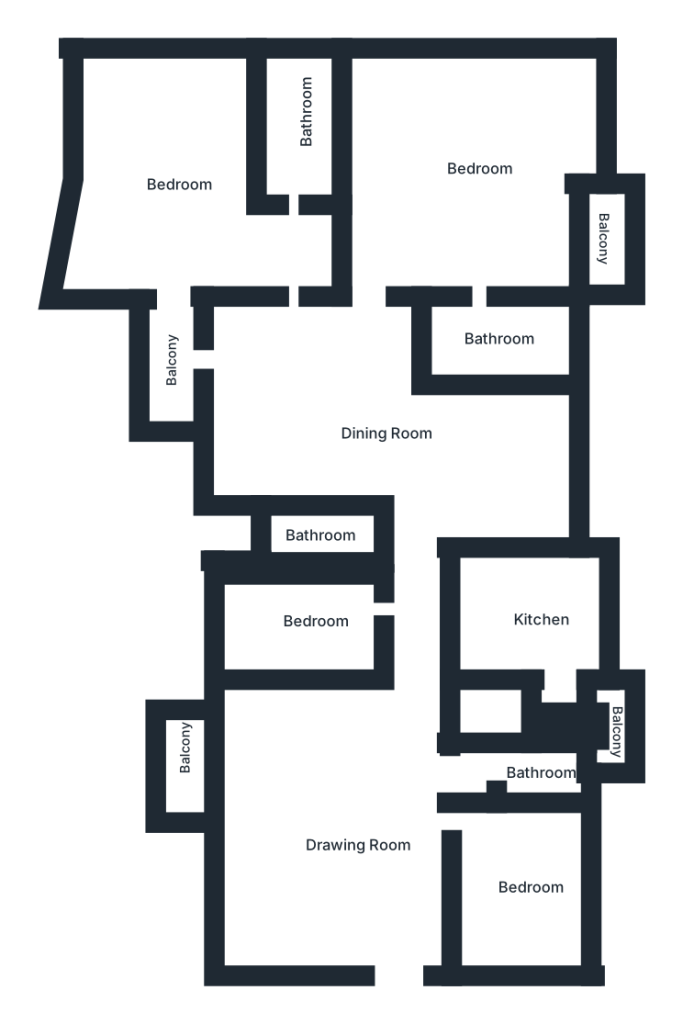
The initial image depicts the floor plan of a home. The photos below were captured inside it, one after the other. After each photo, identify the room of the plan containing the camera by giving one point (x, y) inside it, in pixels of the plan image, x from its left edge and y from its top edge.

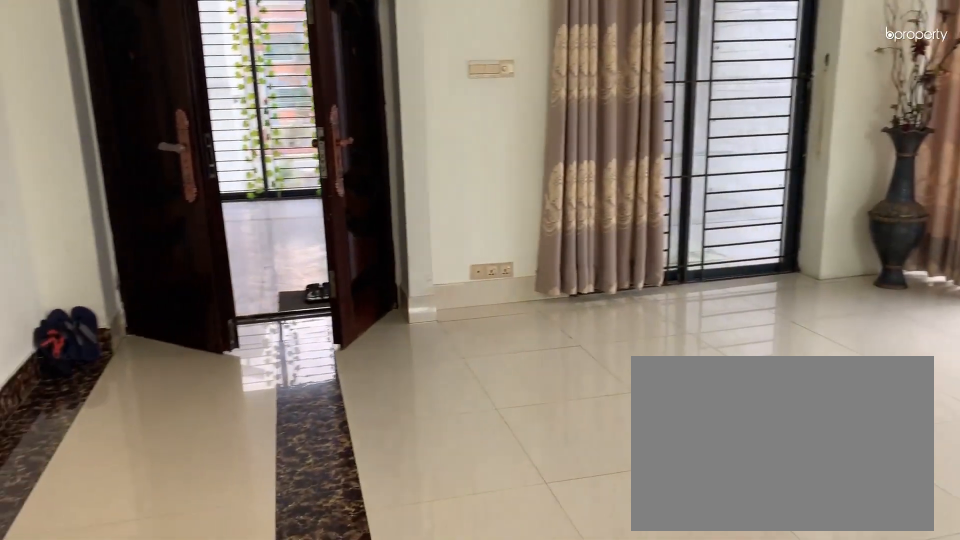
(362, 845)
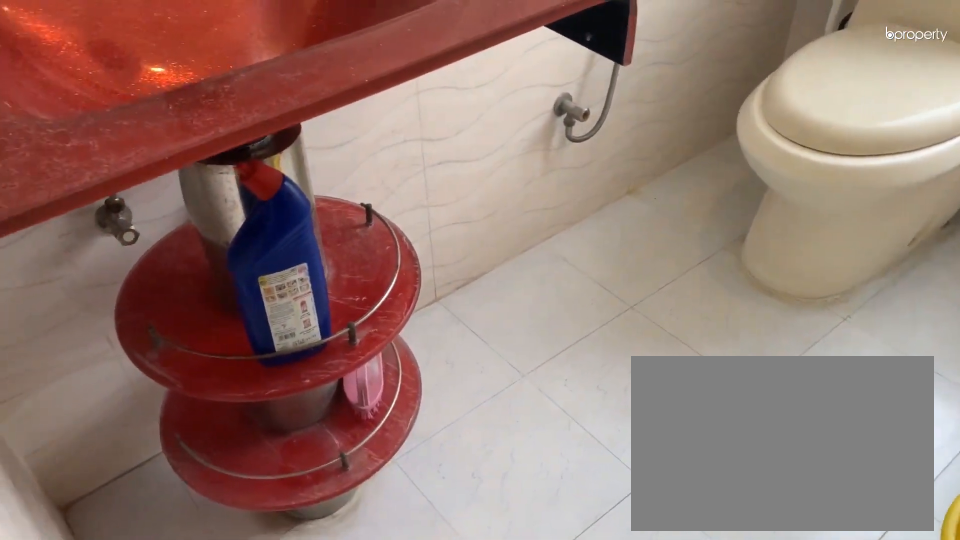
(543, 773)
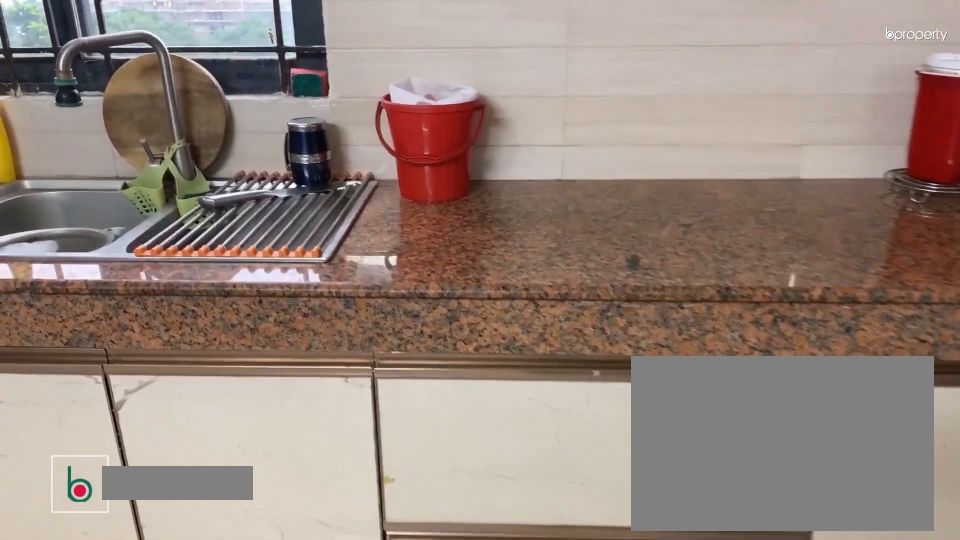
(547, 621)
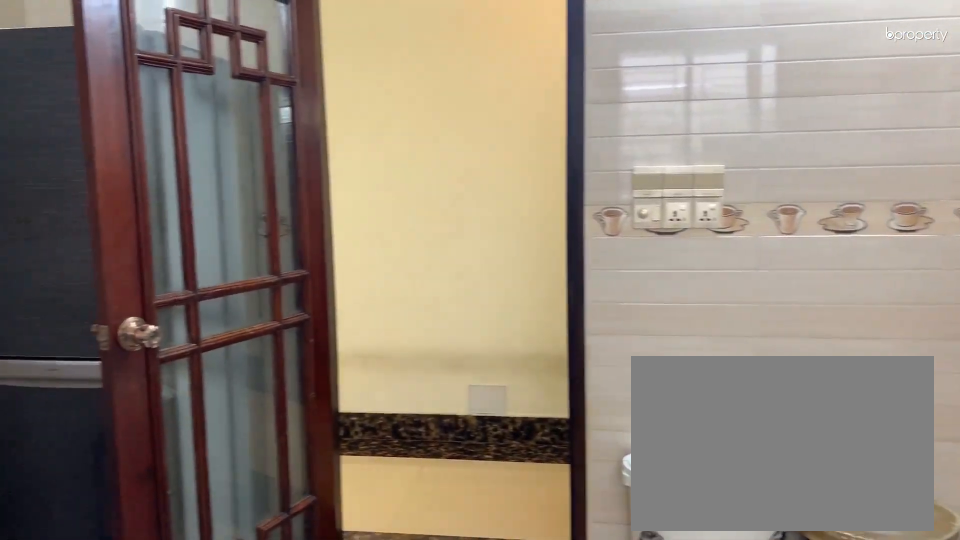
(547, 620)
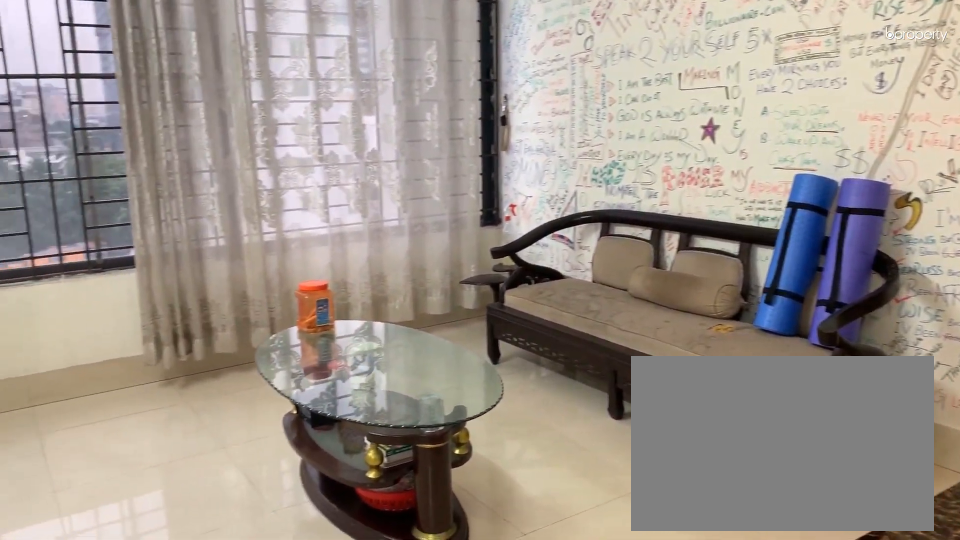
(367, 405)
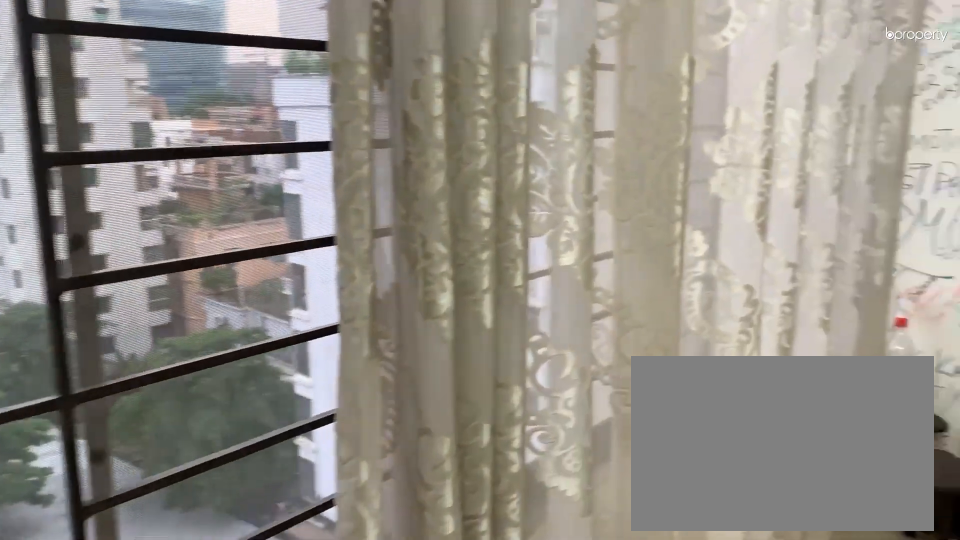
(481, 463)
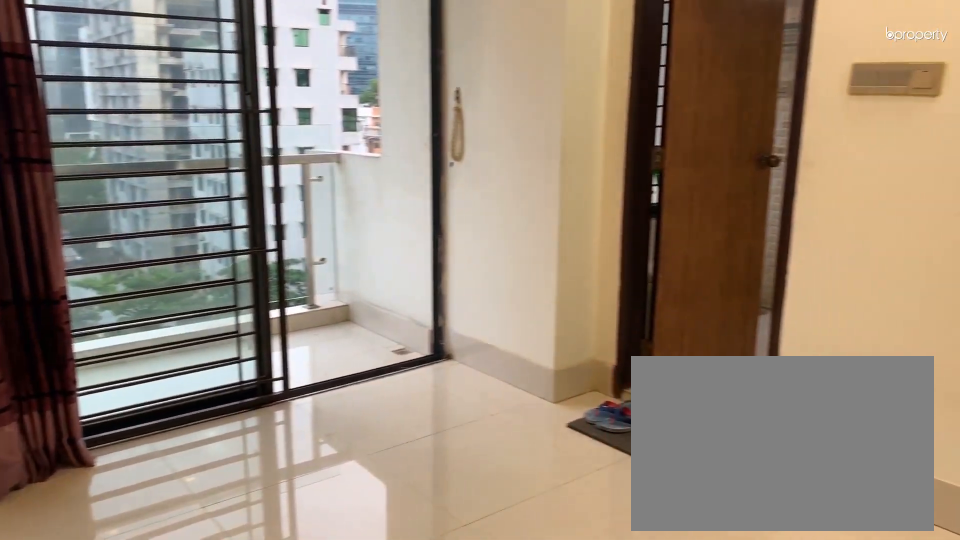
(473, 168)
